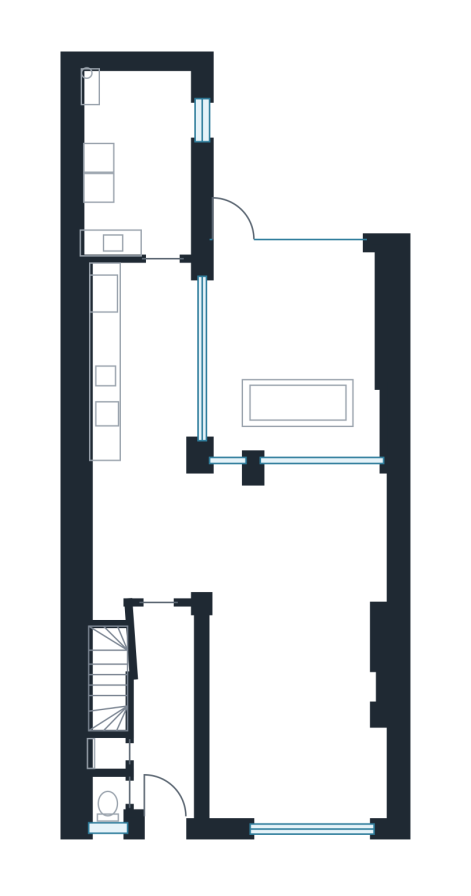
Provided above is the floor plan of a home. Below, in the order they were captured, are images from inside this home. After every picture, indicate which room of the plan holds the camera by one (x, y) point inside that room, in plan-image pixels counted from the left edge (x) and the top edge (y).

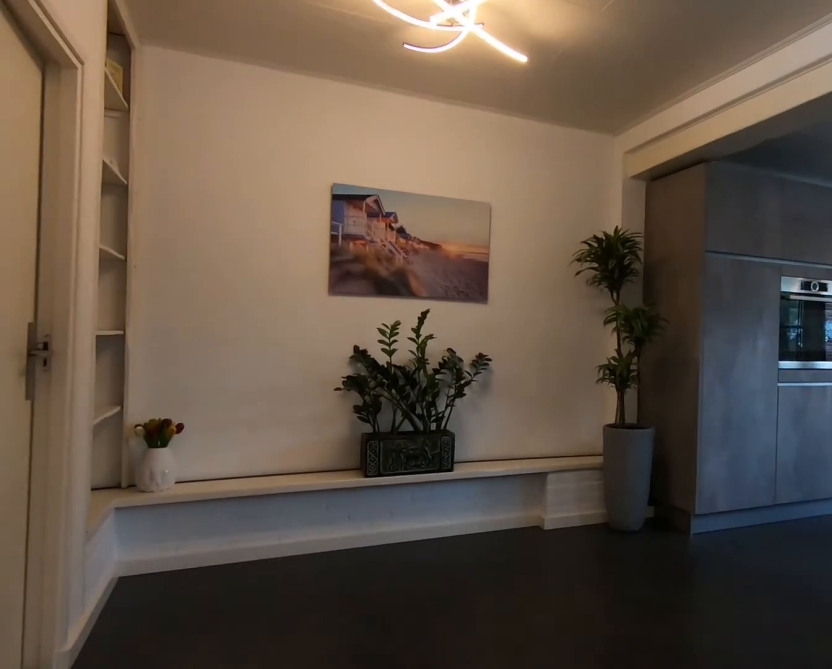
(238, 533)
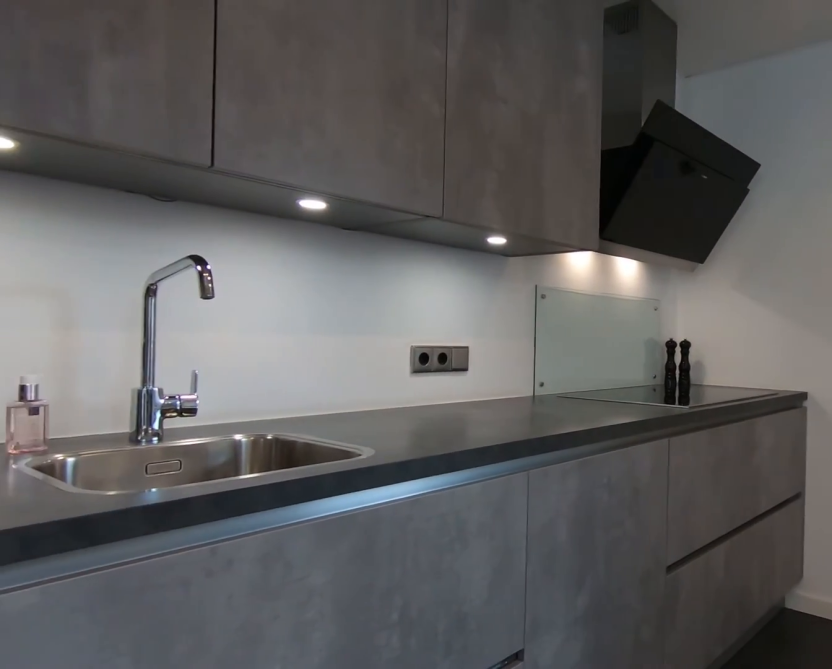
(155, 363)
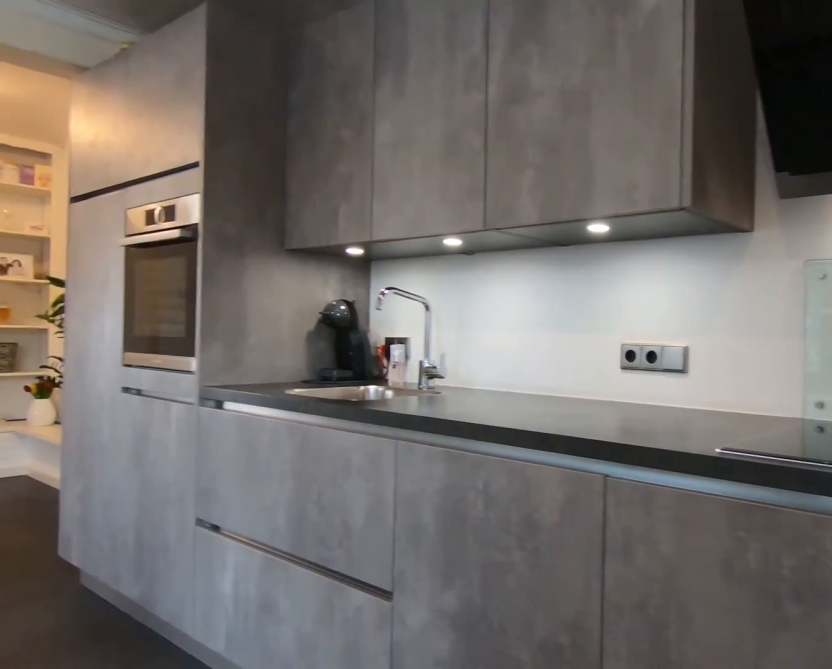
(155, 363)
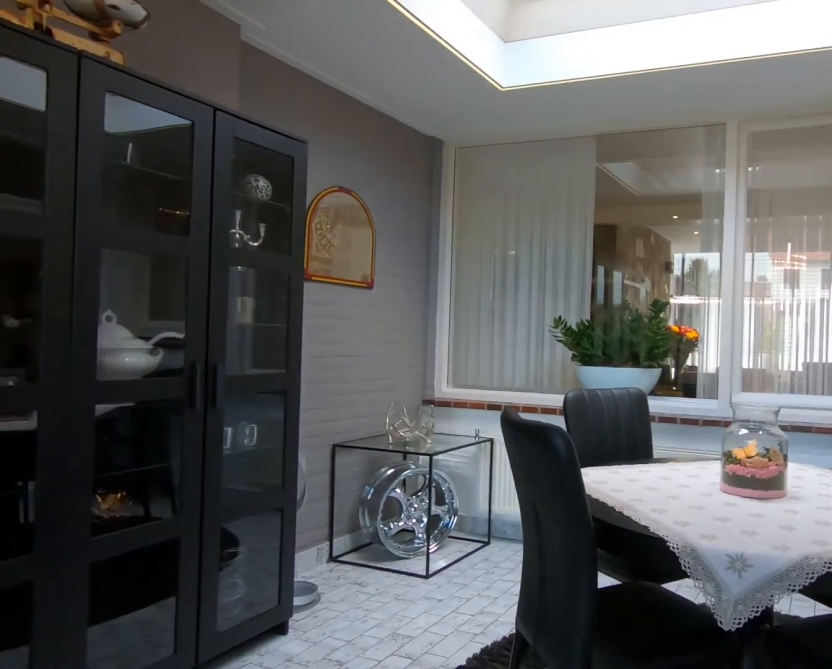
(294, 348)
